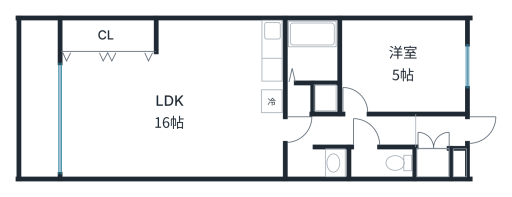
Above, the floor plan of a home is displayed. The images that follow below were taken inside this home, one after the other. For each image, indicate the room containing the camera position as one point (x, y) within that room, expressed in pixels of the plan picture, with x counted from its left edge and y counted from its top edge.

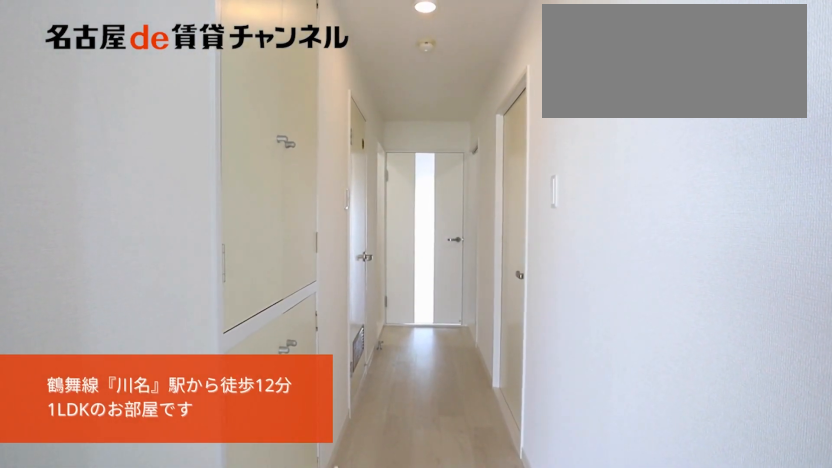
(441, 132)
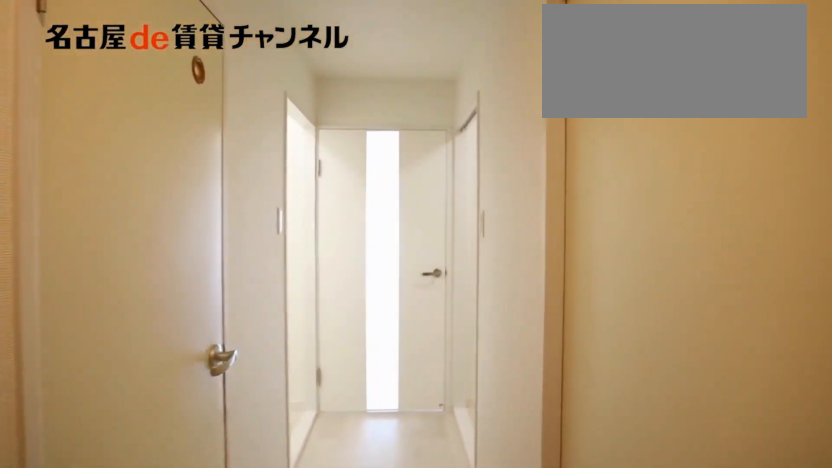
(441, 132)
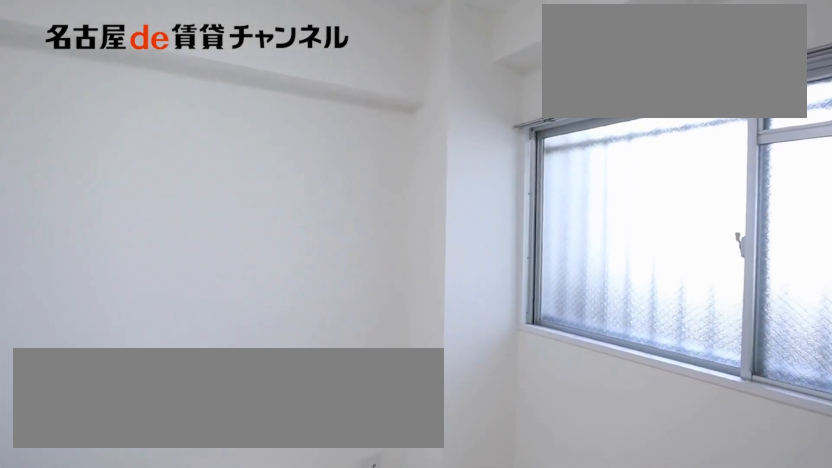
(403, 67)
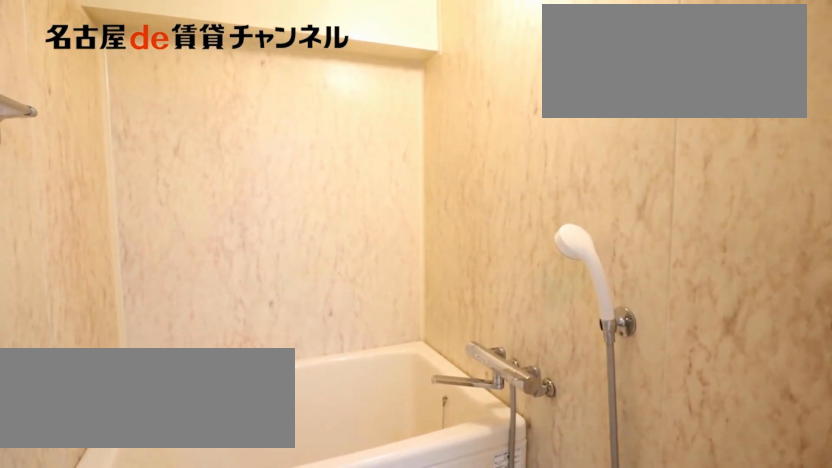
(312, 50)
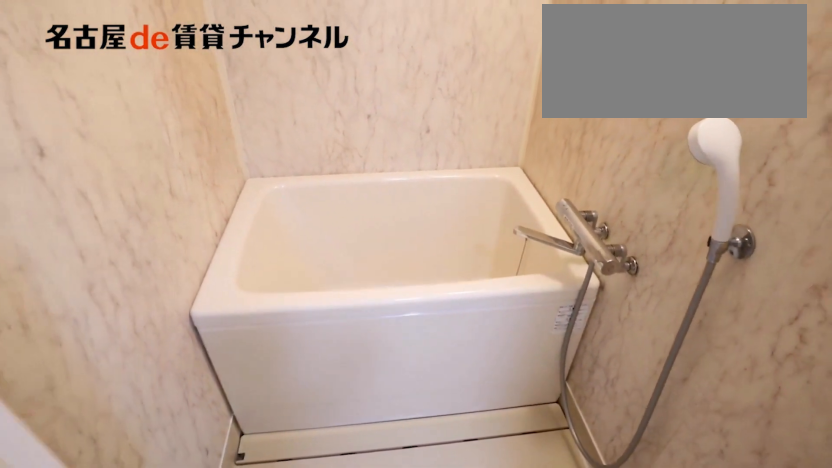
(312, 50)
